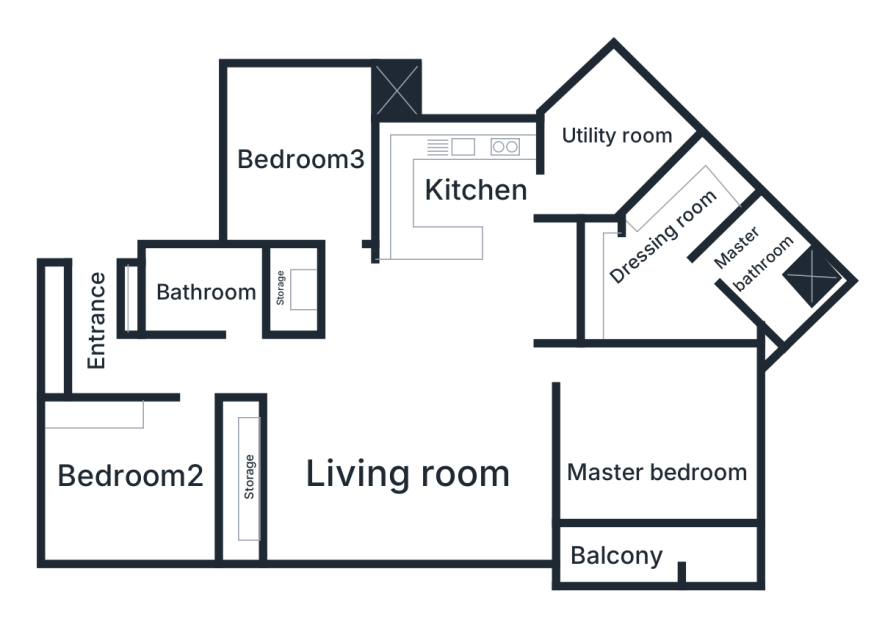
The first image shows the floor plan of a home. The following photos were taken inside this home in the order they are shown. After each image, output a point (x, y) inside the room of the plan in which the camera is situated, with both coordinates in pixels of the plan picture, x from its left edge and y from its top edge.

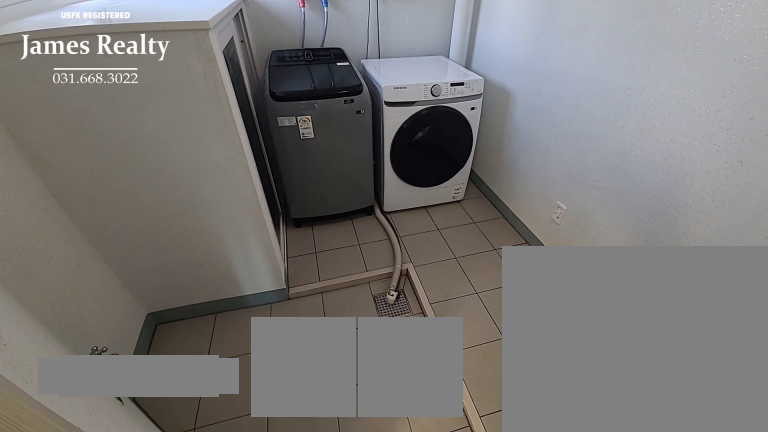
(610, 113)
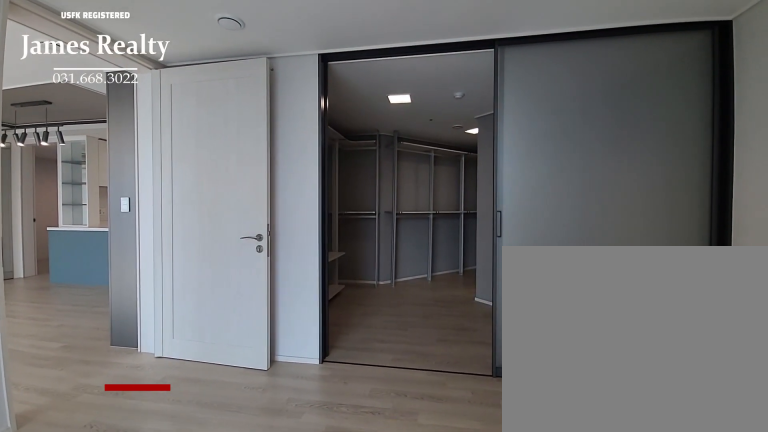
(654, 449)
